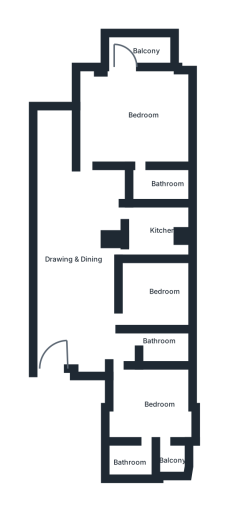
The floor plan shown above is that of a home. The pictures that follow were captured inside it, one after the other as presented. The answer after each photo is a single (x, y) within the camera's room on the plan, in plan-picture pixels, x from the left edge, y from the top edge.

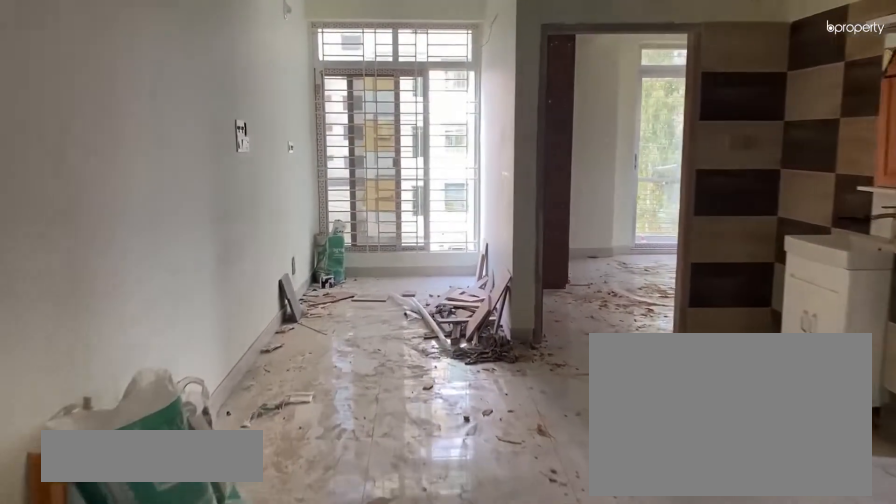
(76, 283)
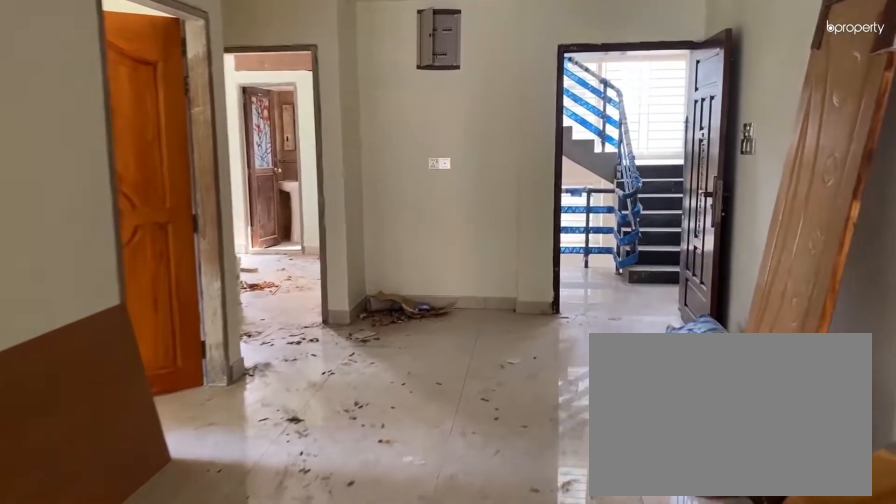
(76, 283)
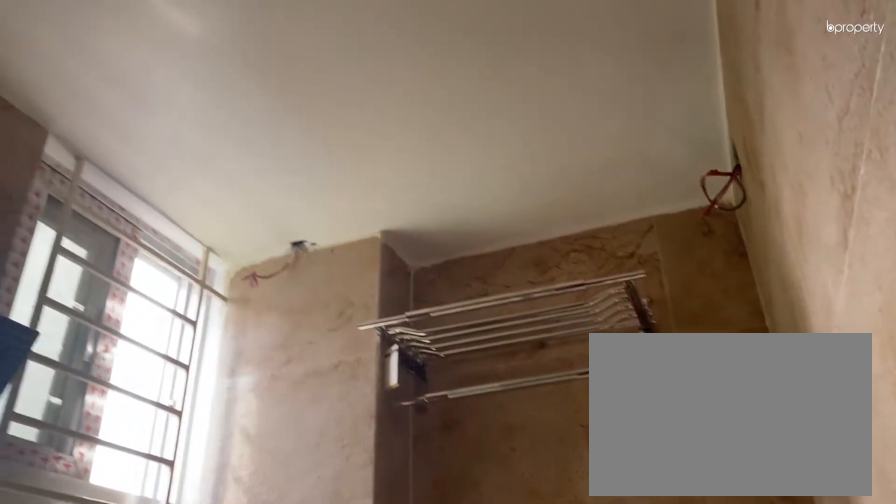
(136, 465)
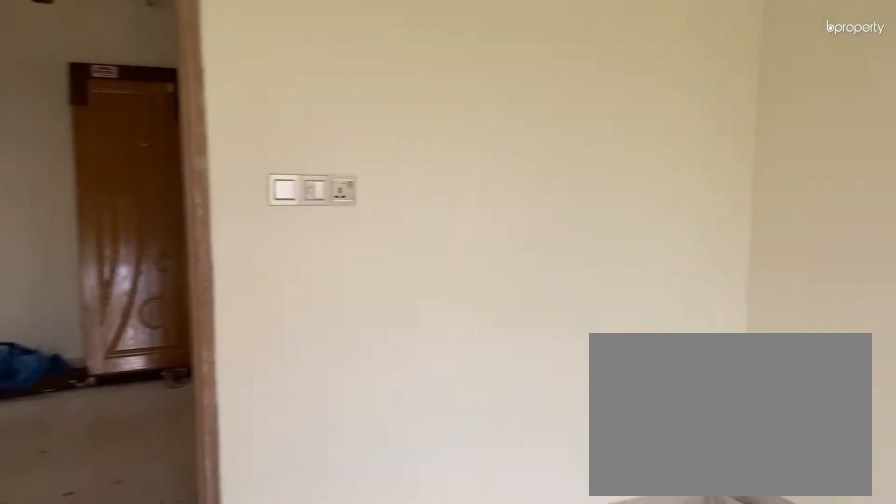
(148, 290)
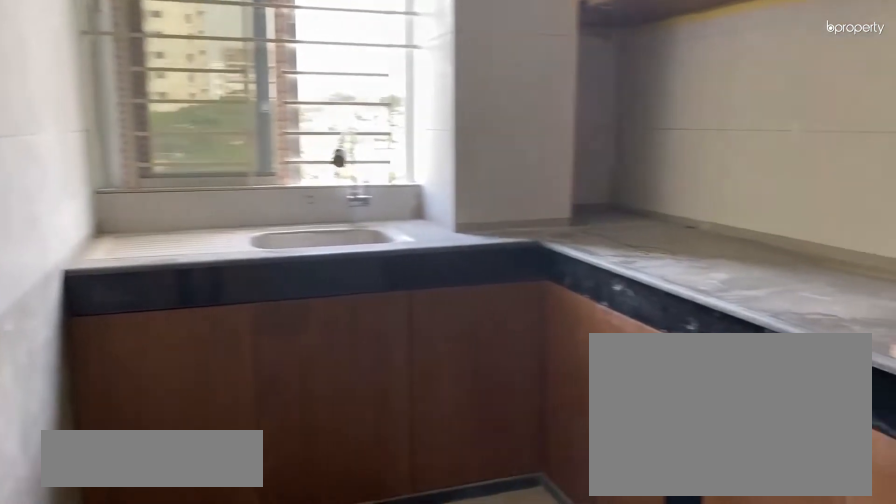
(156, 229)
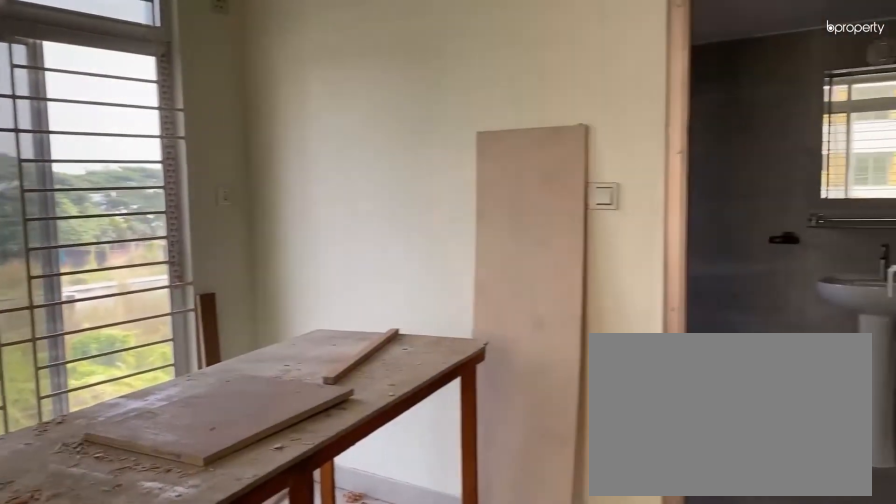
(140, 111)
